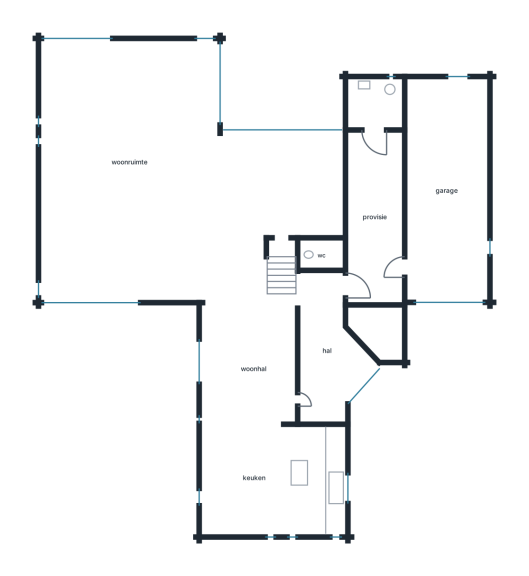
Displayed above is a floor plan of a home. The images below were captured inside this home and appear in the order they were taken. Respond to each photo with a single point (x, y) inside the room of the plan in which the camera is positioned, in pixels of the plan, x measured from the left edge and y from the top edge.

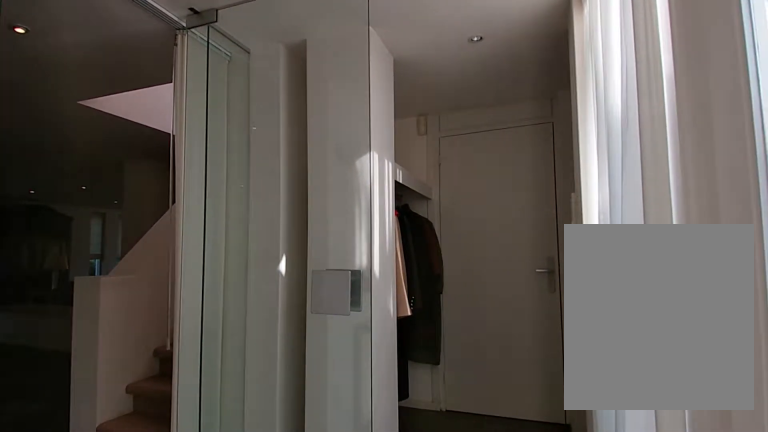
(327, 350)
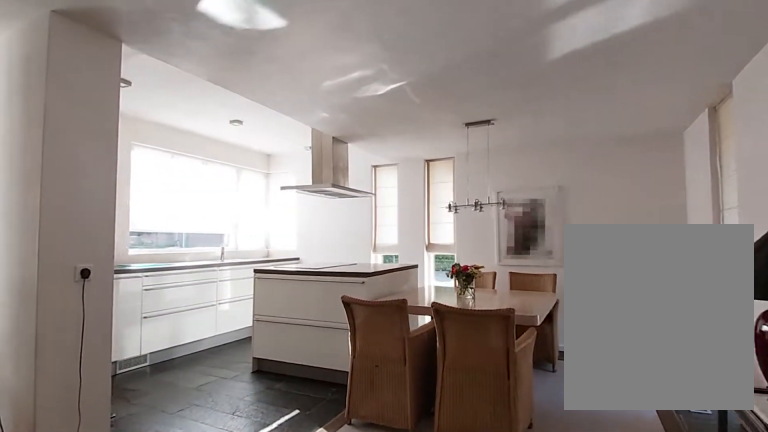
(259, 416)
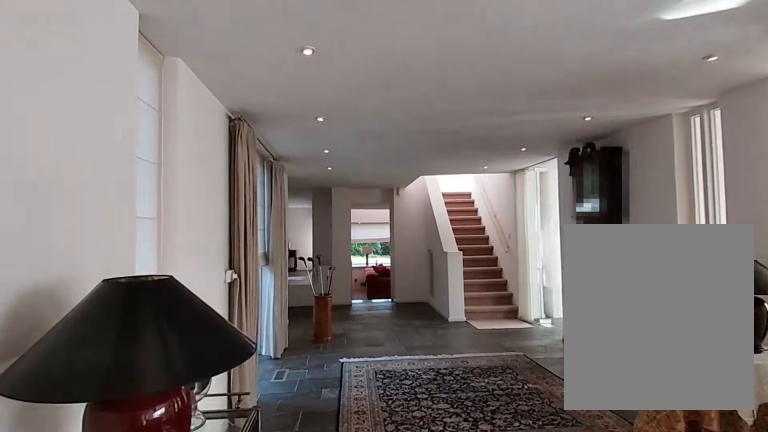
(259, 416)
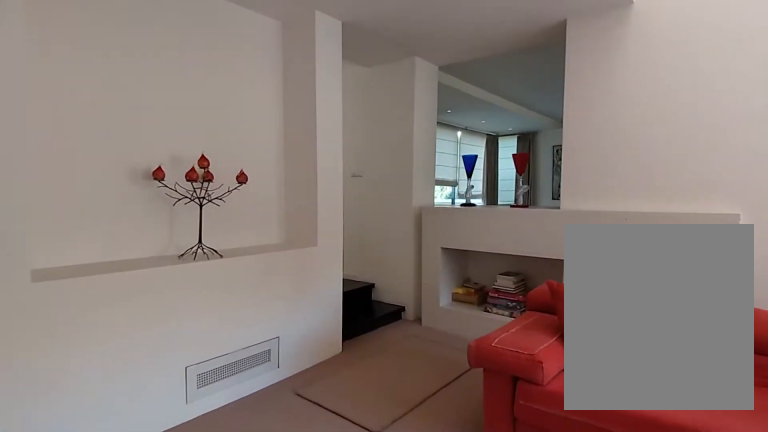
(280, 190)
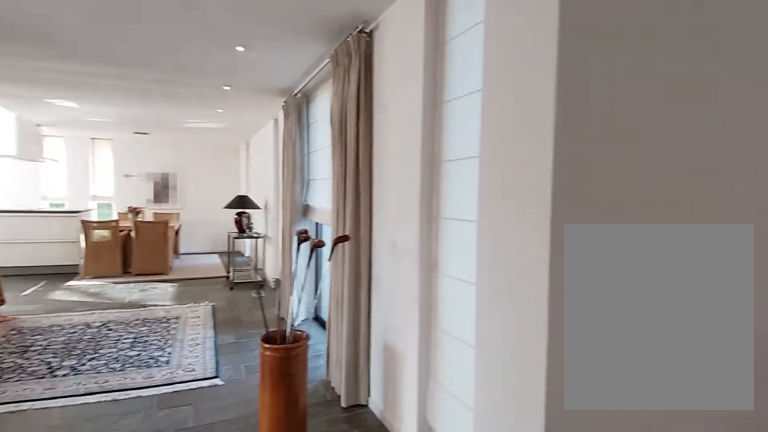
(260, 416)
